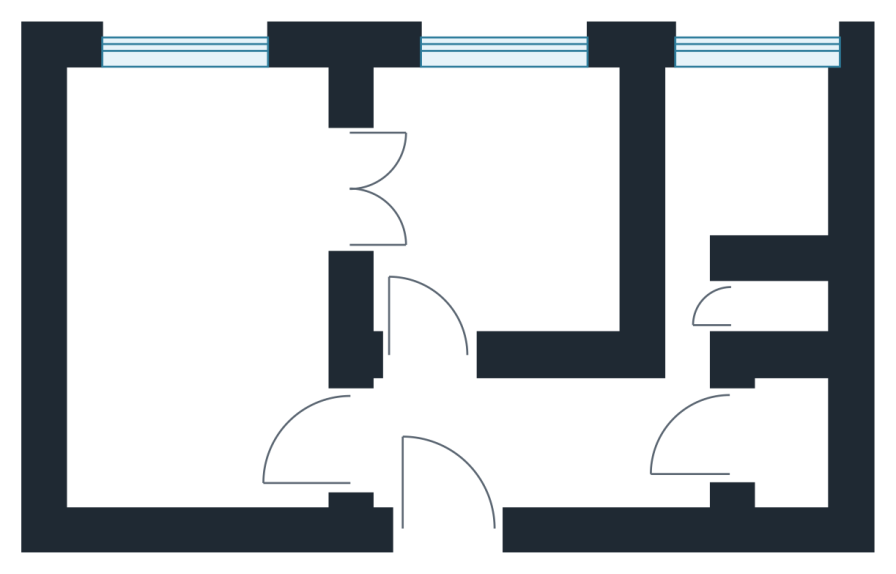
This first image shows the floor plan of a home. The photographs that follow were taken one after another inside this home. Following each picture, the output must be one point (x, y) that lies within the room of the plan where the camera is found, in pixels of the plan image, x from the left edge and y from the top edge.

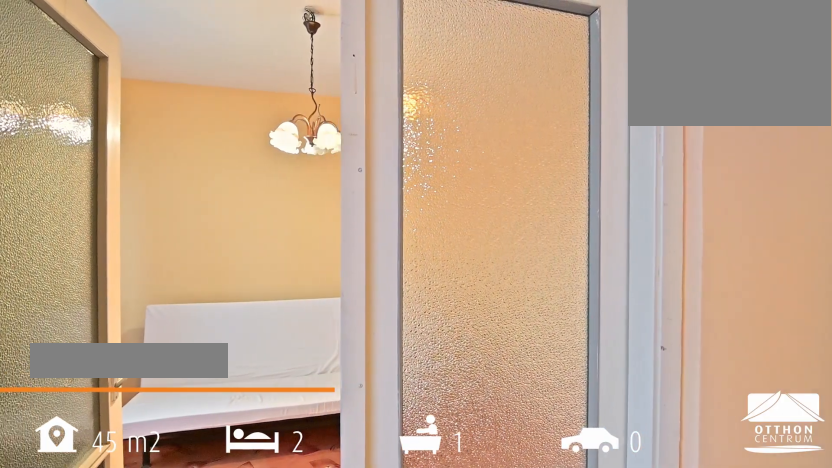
(508, 192)
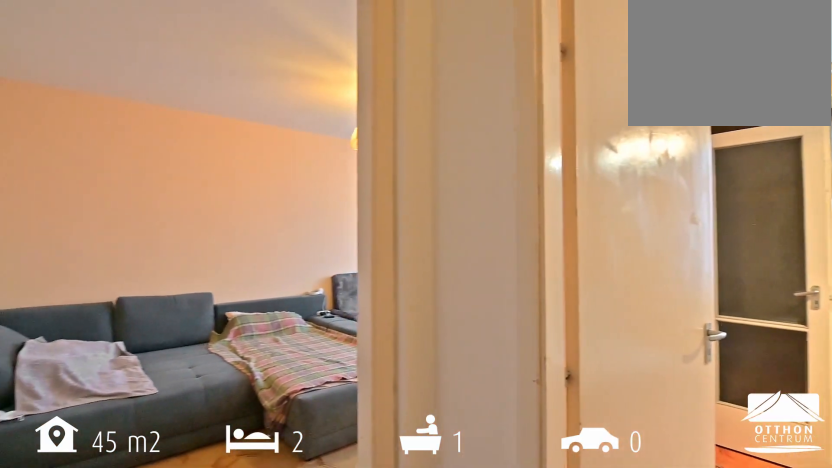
(529, 447)
